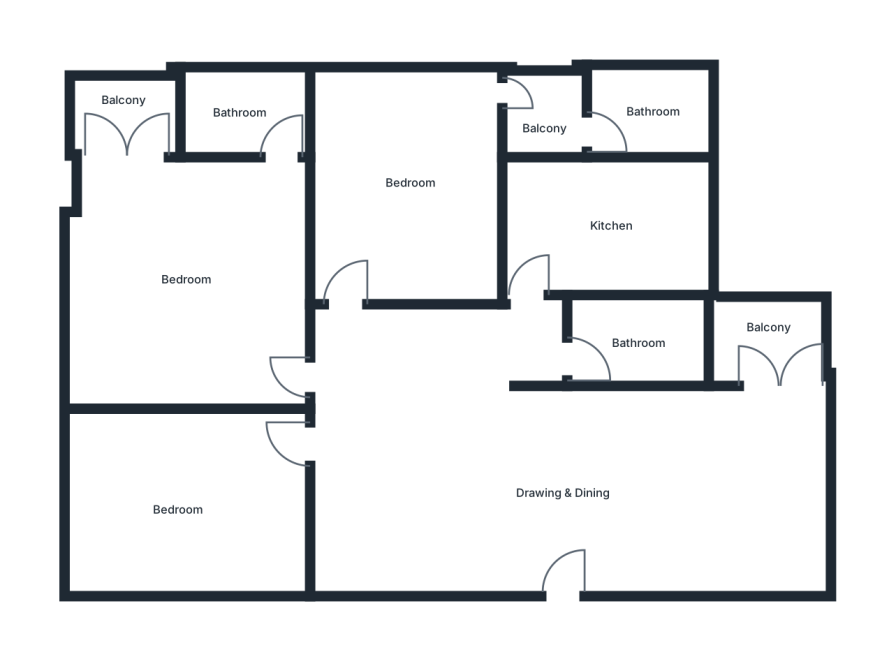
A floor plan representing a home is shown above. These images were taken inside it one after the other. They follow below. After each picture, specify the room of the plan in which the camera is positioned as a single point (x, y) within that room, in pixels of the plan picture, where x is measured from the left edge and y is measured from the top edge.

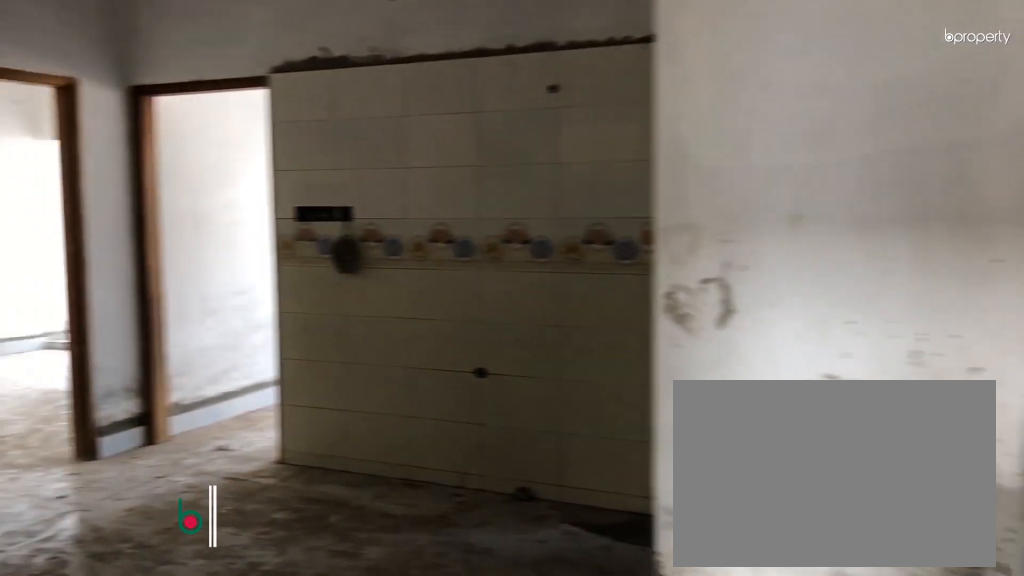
(546, 499)
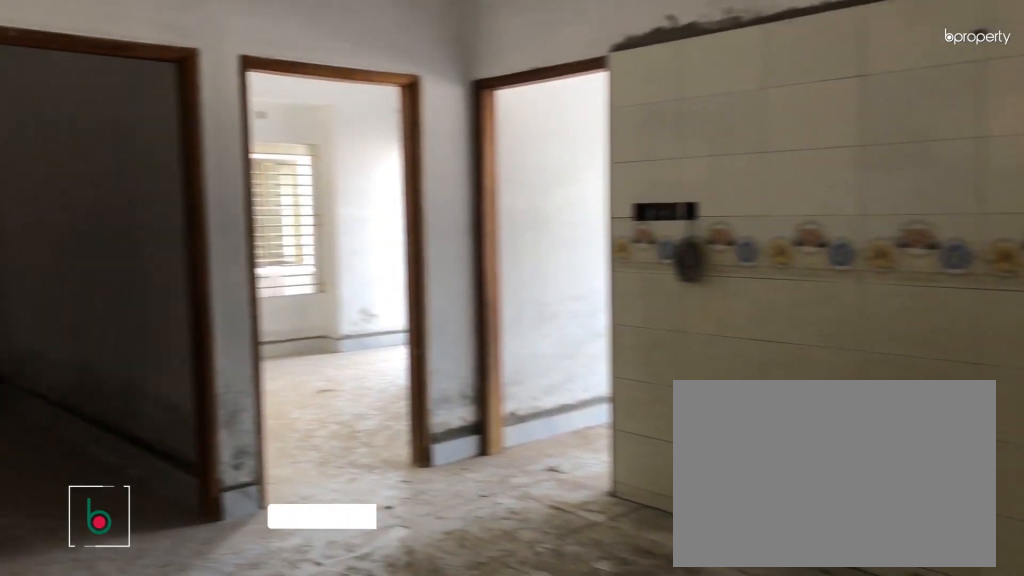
(546, 499)
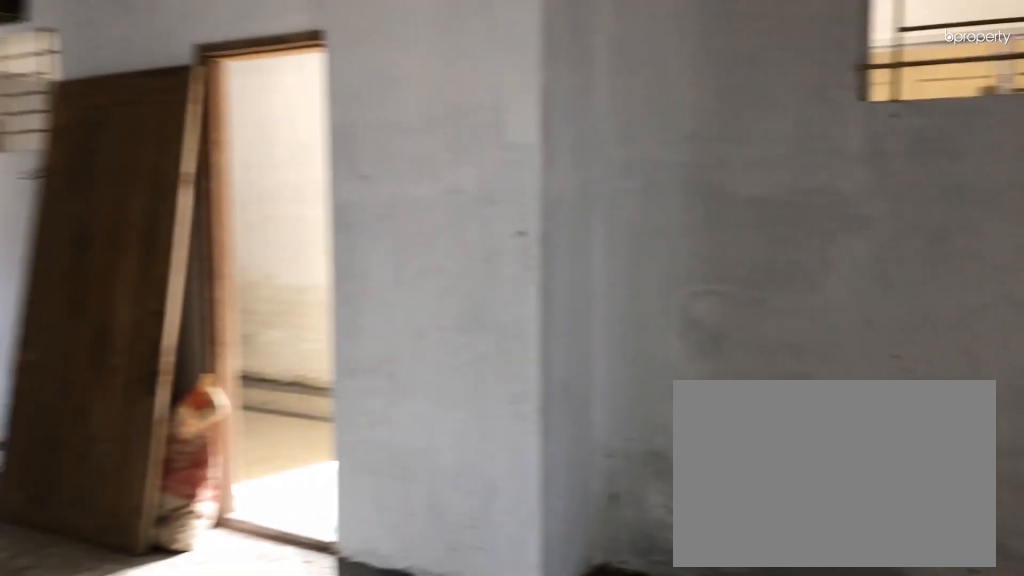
(413, 471)
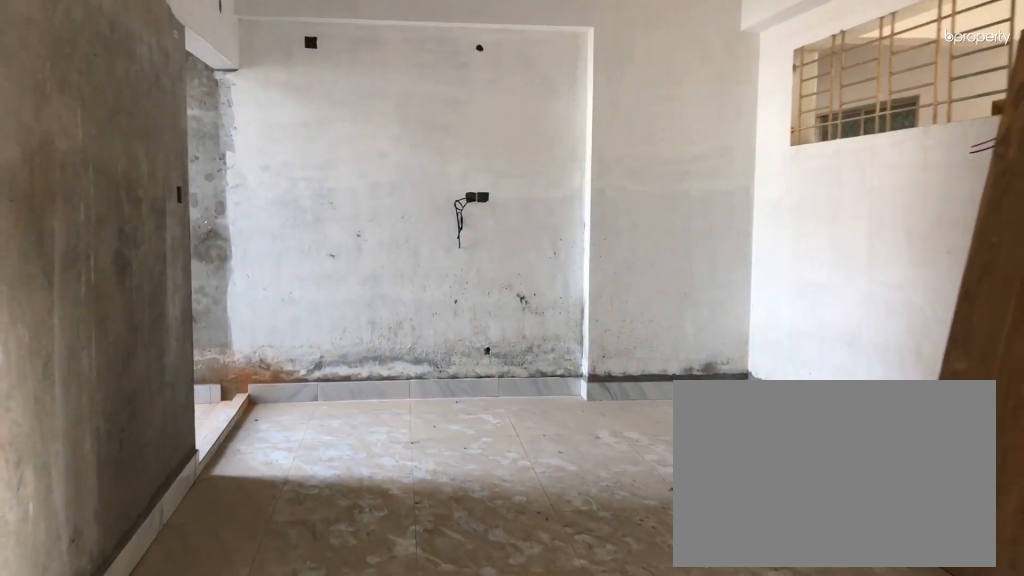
(558, 478)
